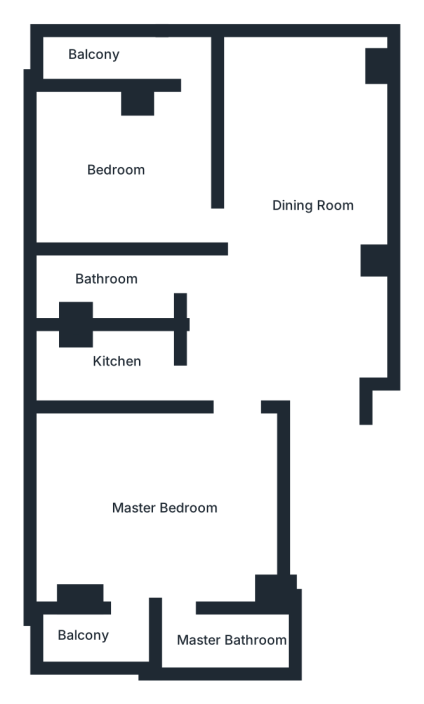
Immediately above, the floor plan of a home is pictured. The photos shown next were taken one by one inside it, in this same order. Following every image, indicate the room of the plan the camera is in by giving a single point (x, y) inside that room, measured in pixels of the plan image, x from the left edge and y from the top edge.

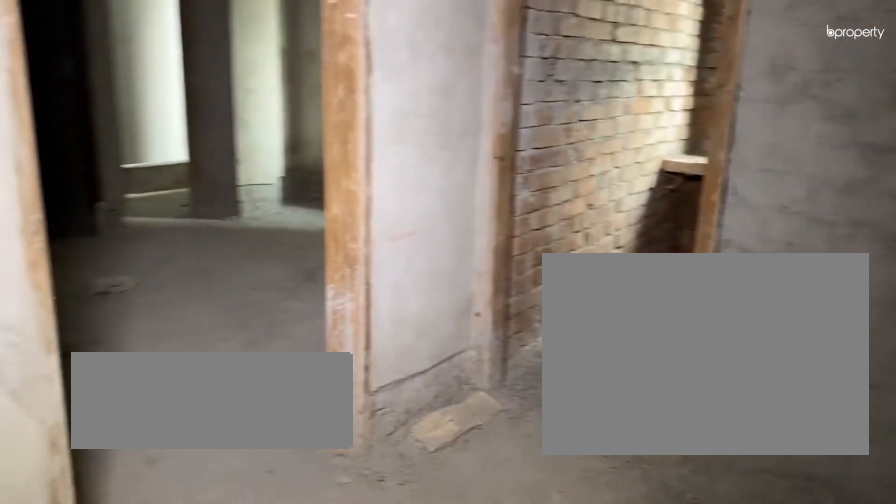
(308, 257)
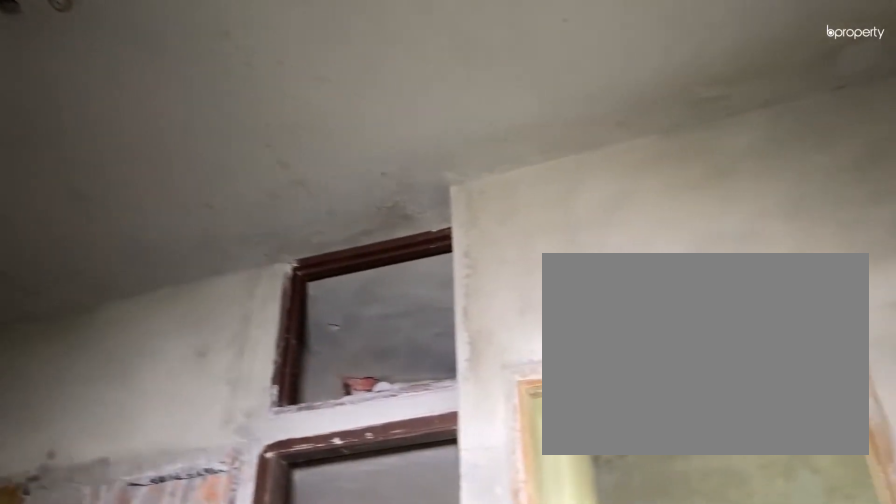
(308, 257)
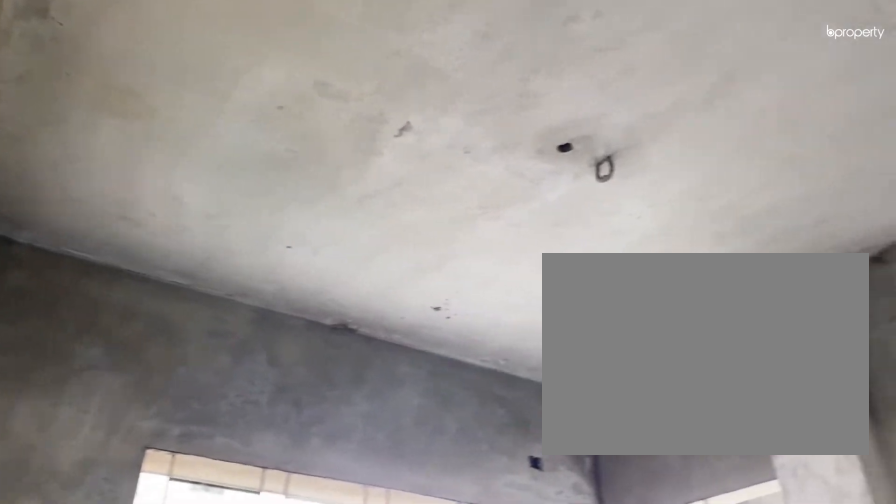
(134, 170)
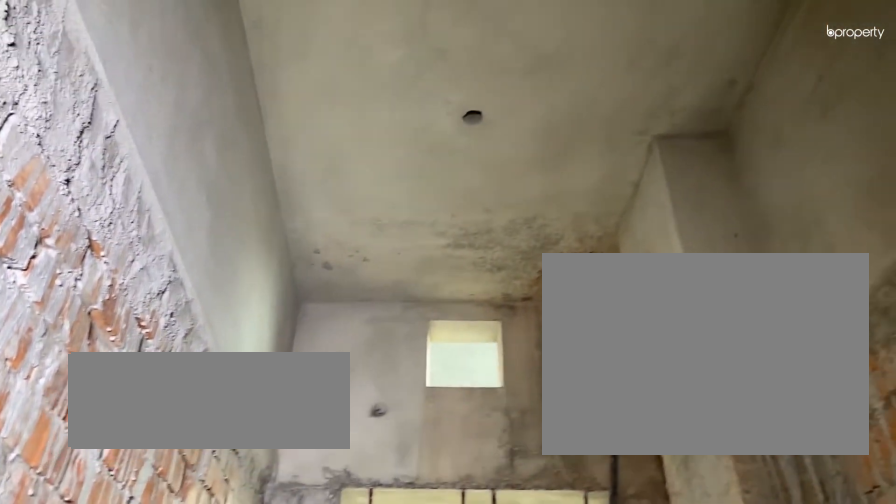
(116, 367)
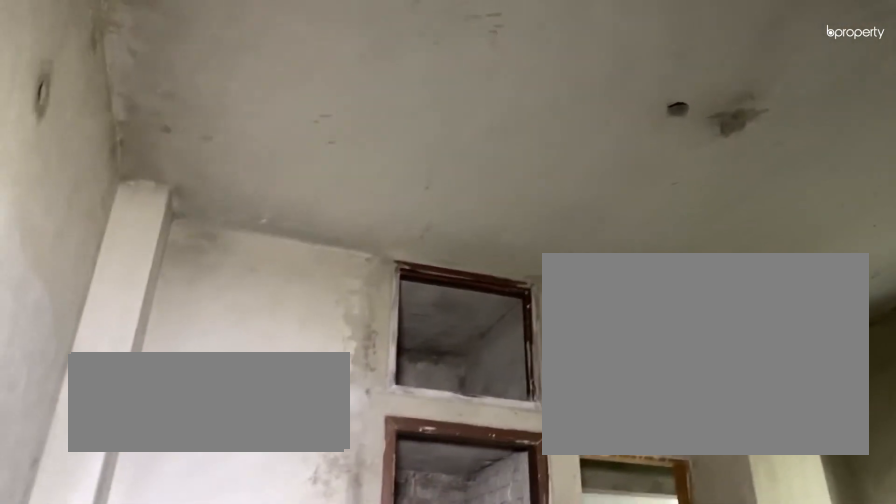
(175, 506)
